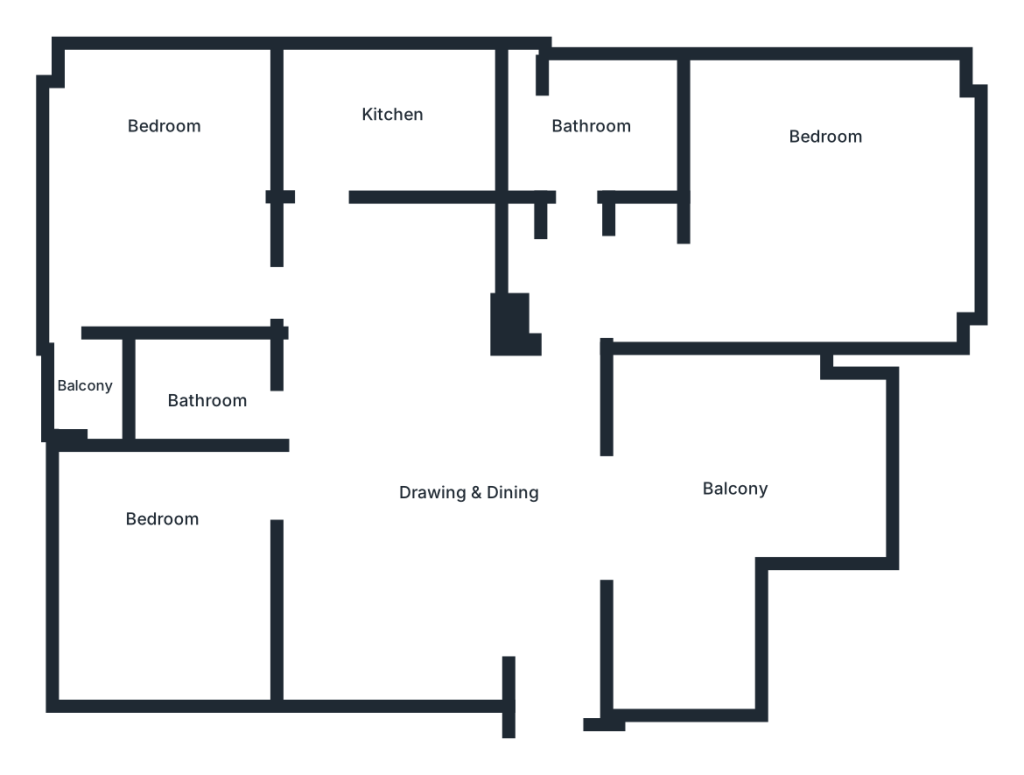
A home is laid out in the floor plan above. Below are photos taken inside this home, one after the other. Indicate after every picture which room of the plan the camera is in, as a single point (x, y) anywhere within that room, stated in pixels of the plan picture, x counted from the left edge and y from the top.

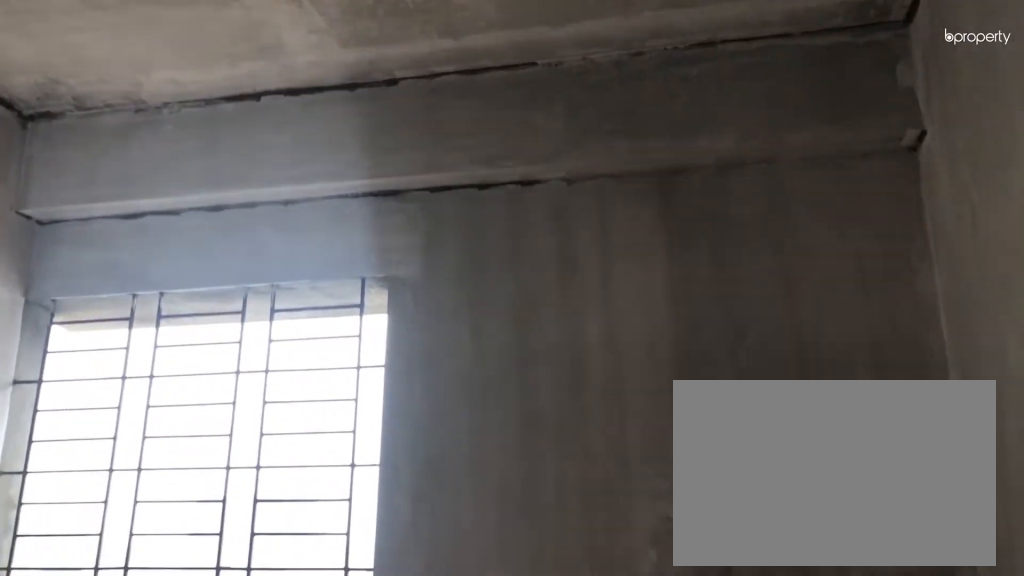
(162, 580)
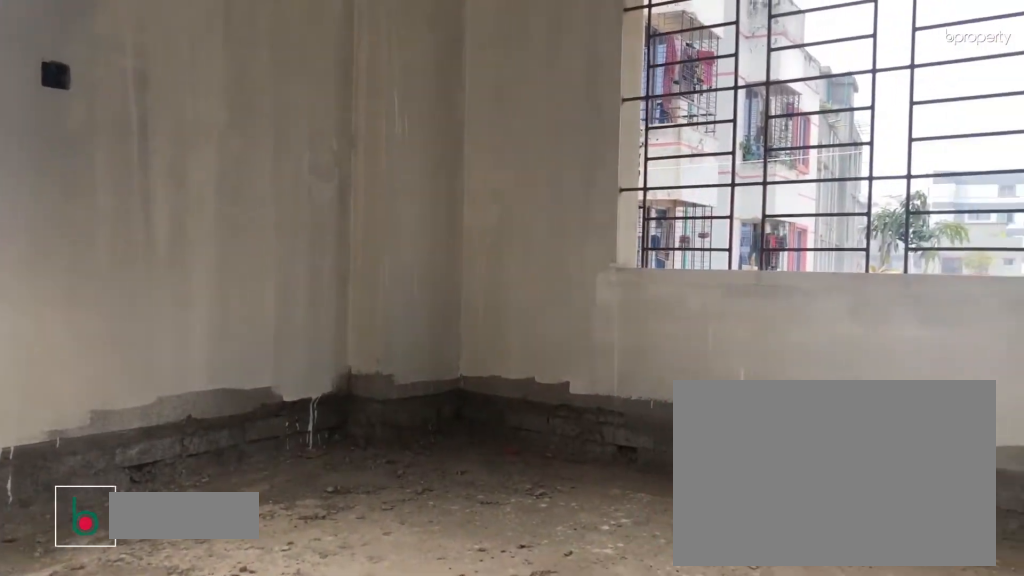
(157, 192)
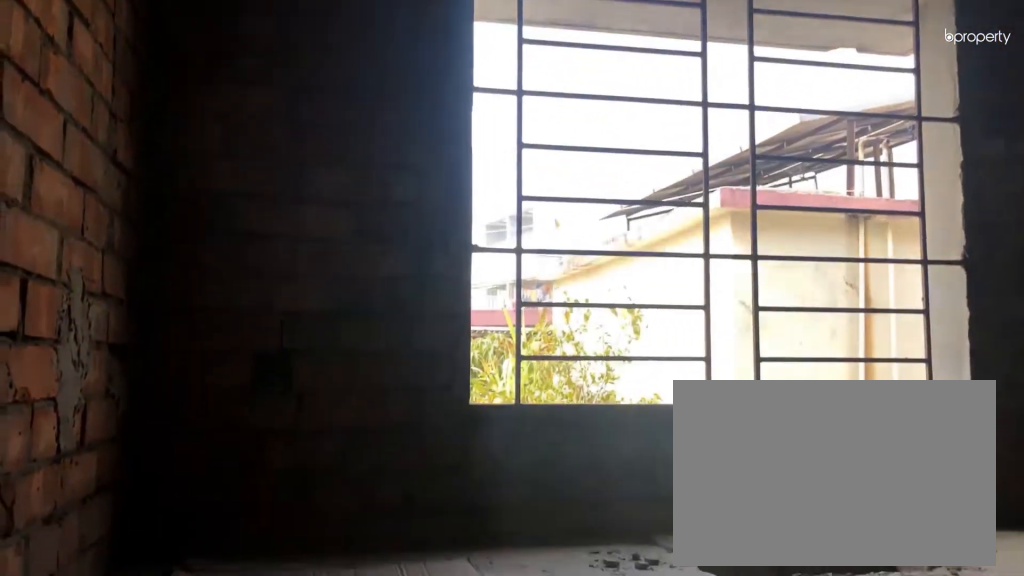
(388, 124)
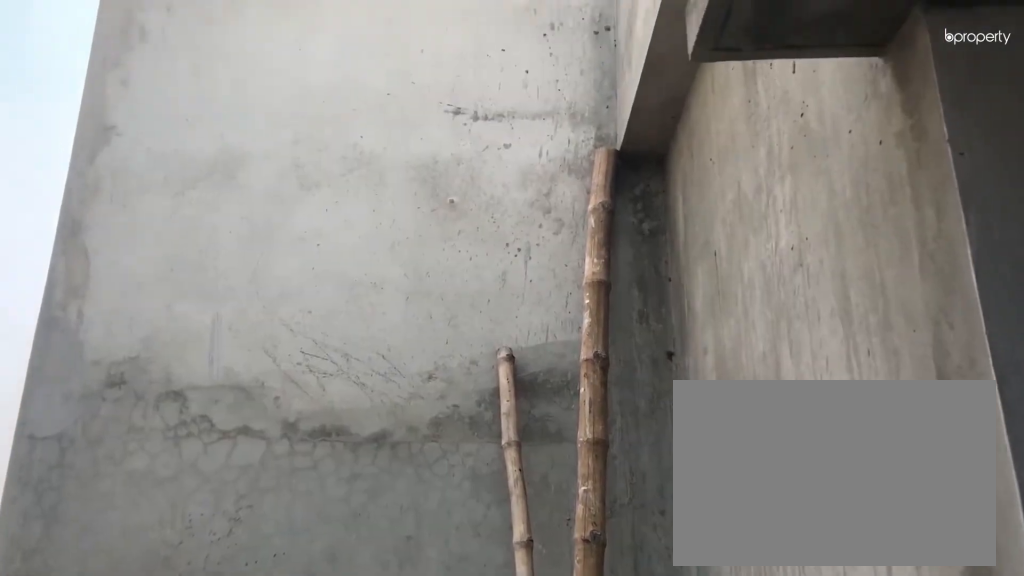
(740, 487)
